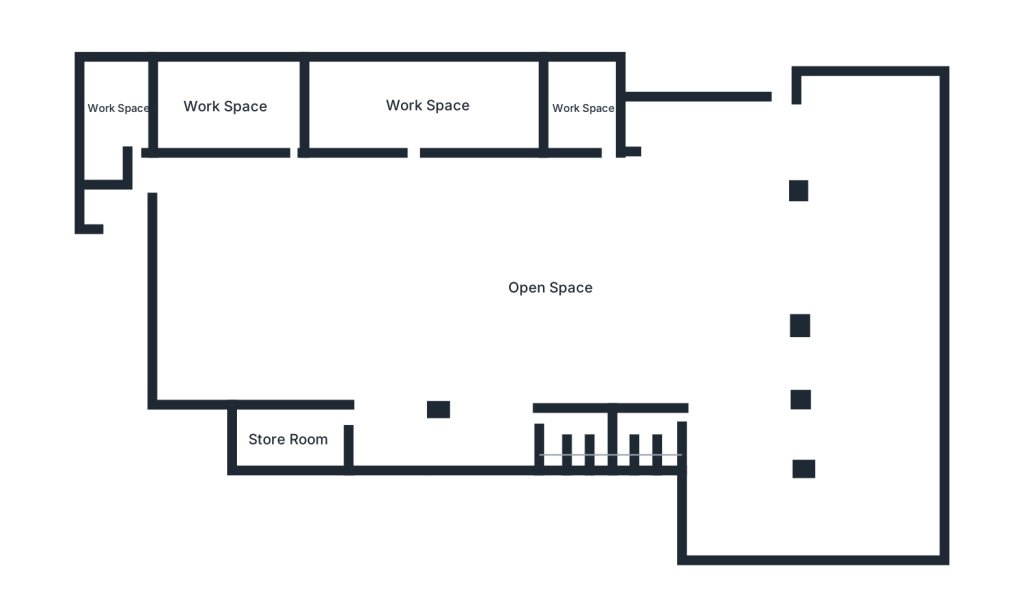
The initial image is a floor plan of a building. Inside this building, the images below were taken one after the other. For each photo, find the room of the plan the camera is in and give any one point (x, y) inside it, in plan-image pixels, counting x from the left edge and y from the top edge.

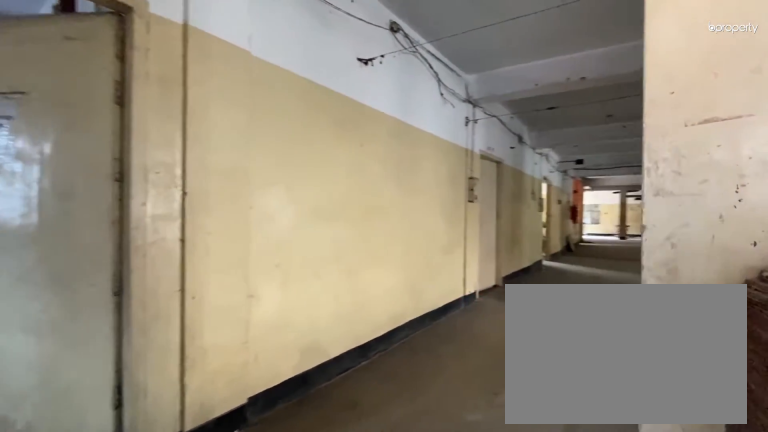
(169, 197)
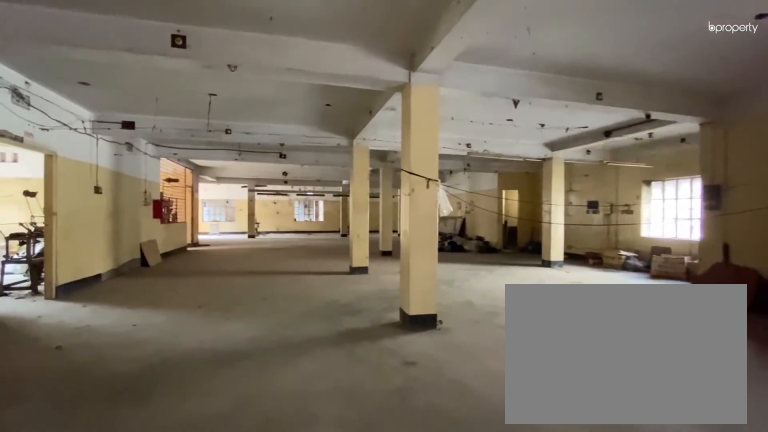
(304, 283)
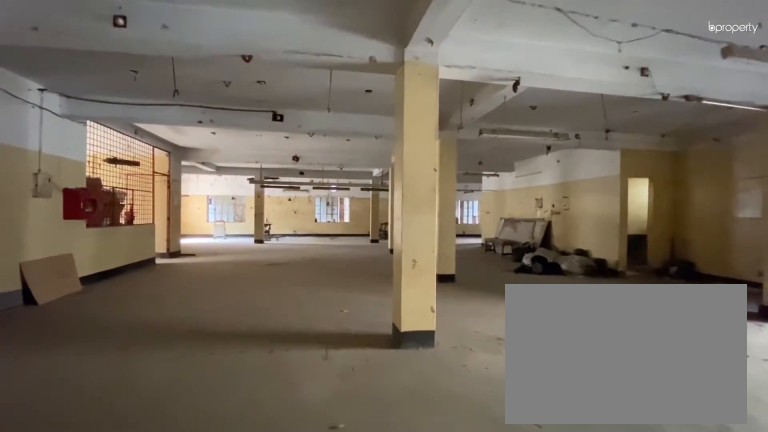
(464, 291)
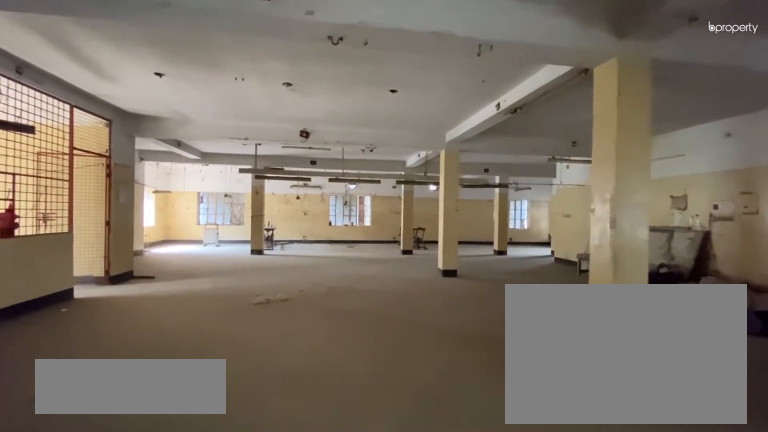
(615, 290)
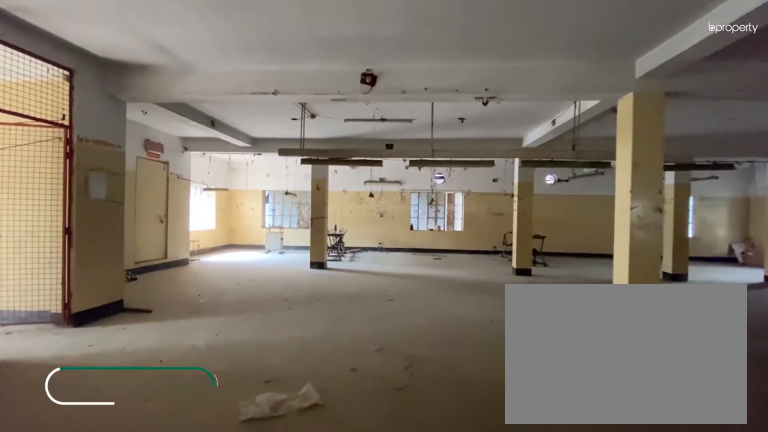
(615, 290)
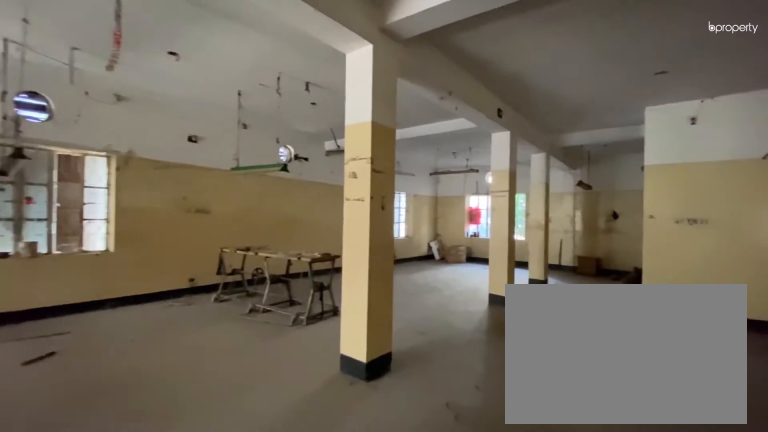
(744, 294)
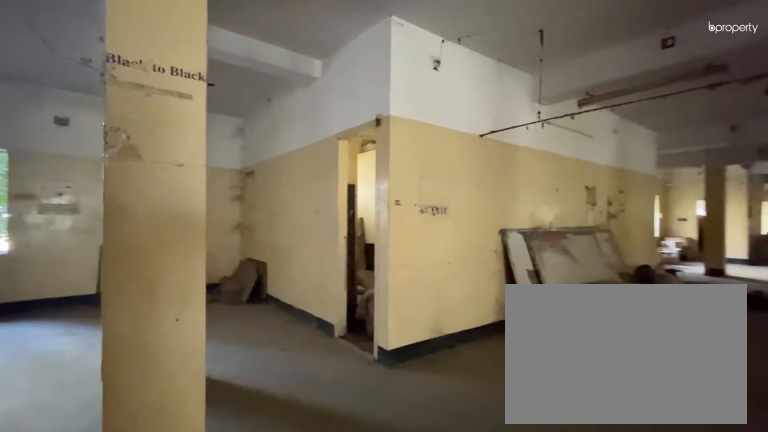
(744, 294)
